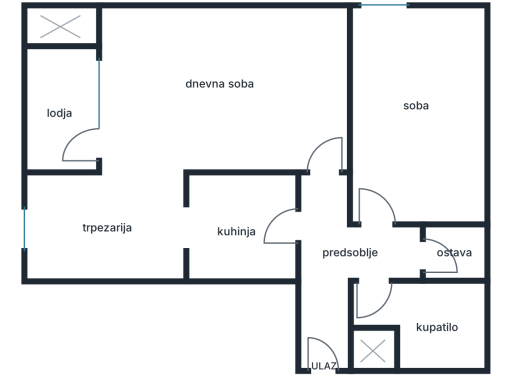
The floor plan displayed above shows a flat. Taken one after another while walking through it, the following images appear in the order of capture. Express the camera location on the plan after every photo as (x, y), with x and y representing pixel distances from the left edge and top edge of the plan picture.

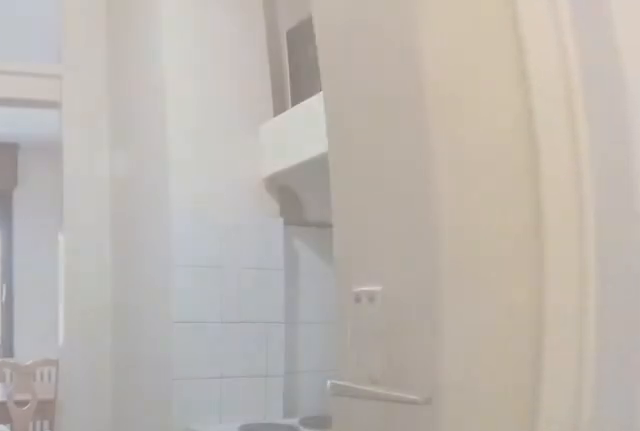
(314, 245)
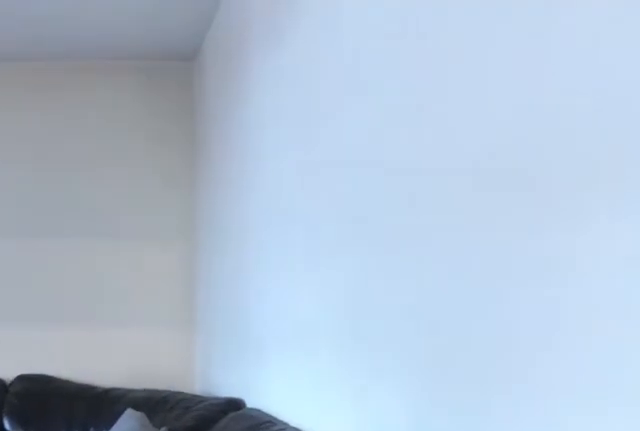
(326, 170)
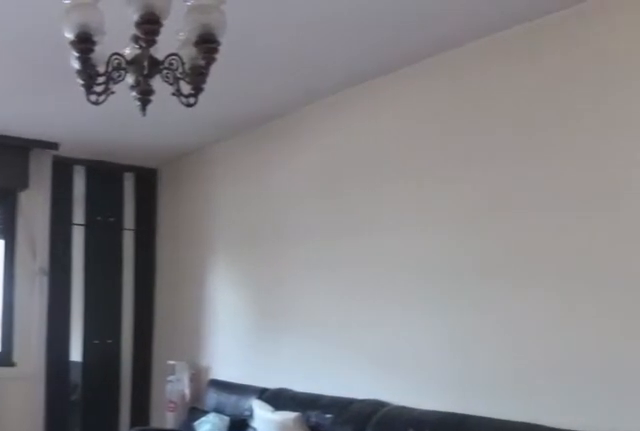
(334, 147)
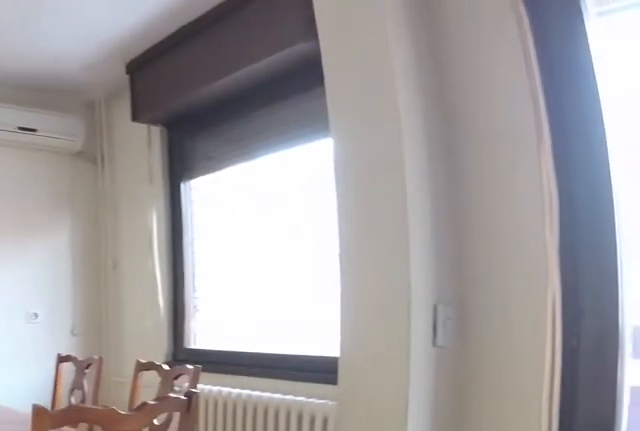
(124, 135)
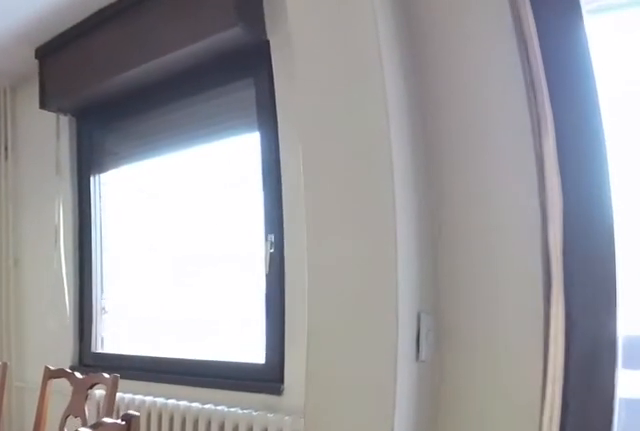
(124, 140)
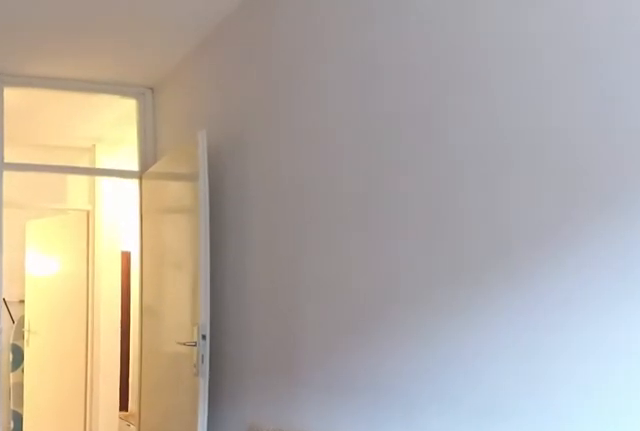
(387, 42)
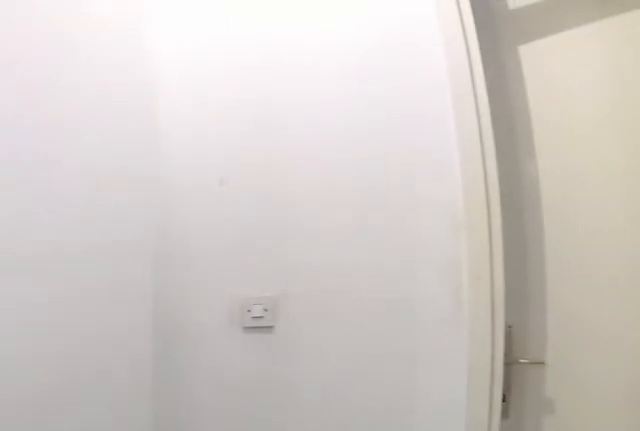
(396, 251)
